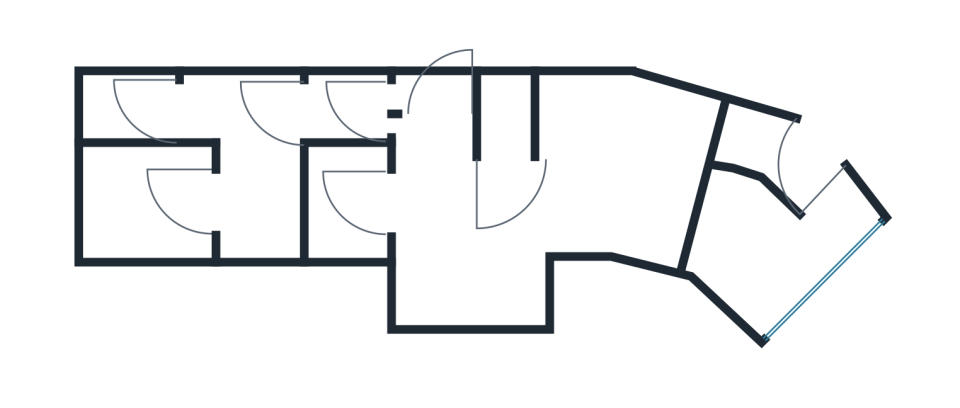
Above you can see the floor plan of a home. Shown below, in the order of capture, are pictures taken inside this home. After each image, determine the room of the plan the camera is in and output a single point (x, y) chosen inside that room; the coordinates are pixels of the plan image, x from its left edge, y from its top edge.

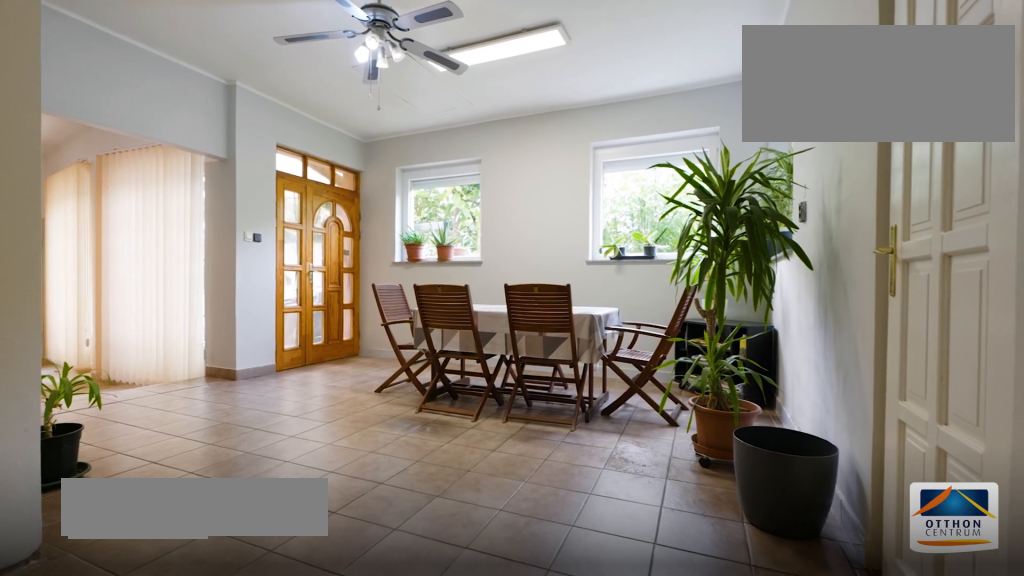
(469, 224)
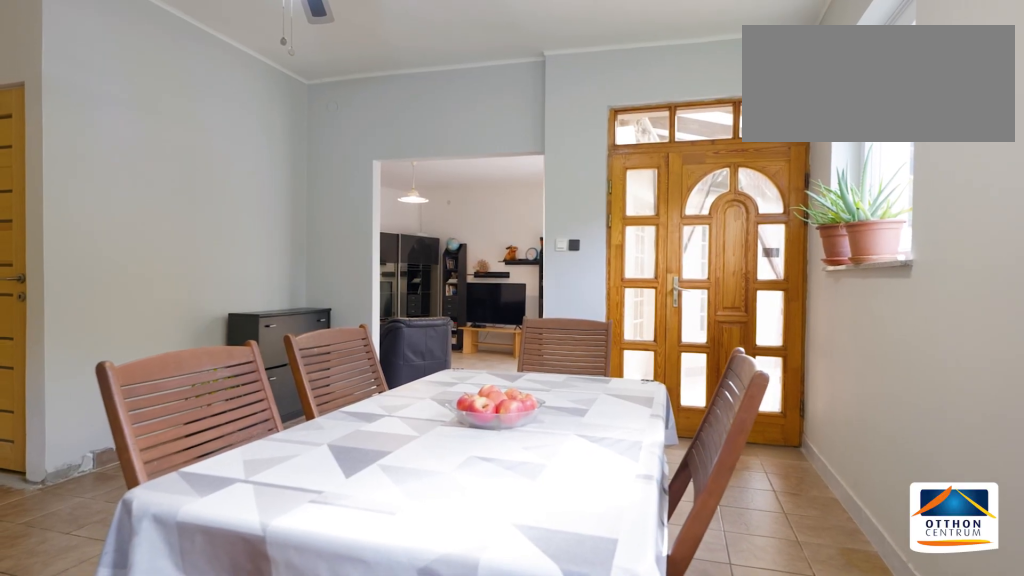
(468, 224)
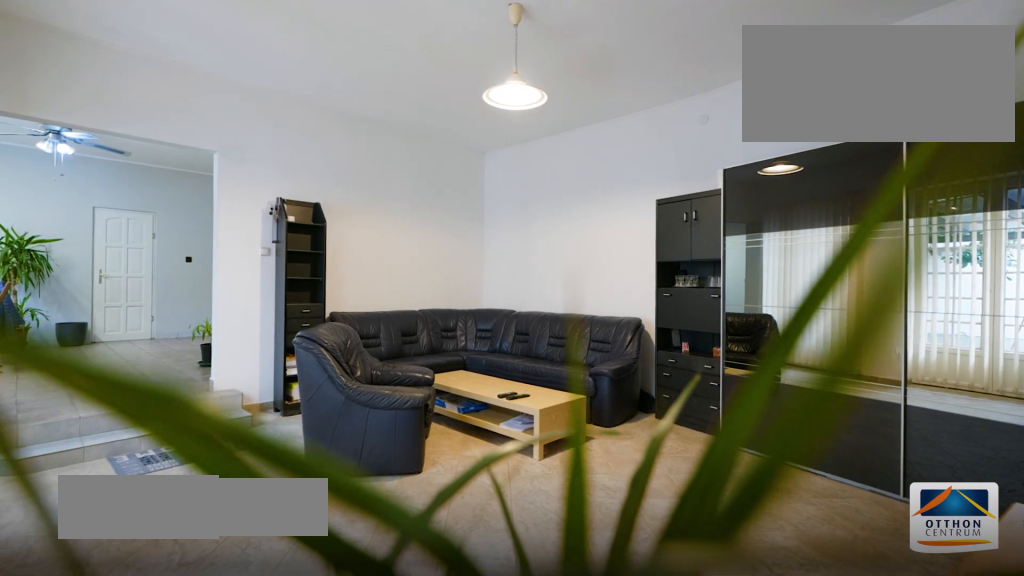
(614, 180)
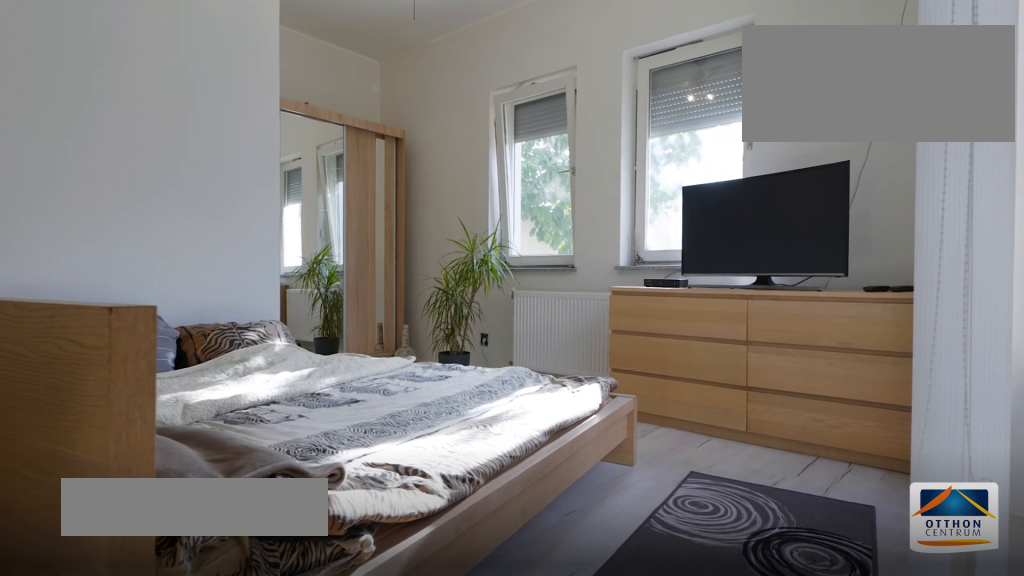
(755, 255)
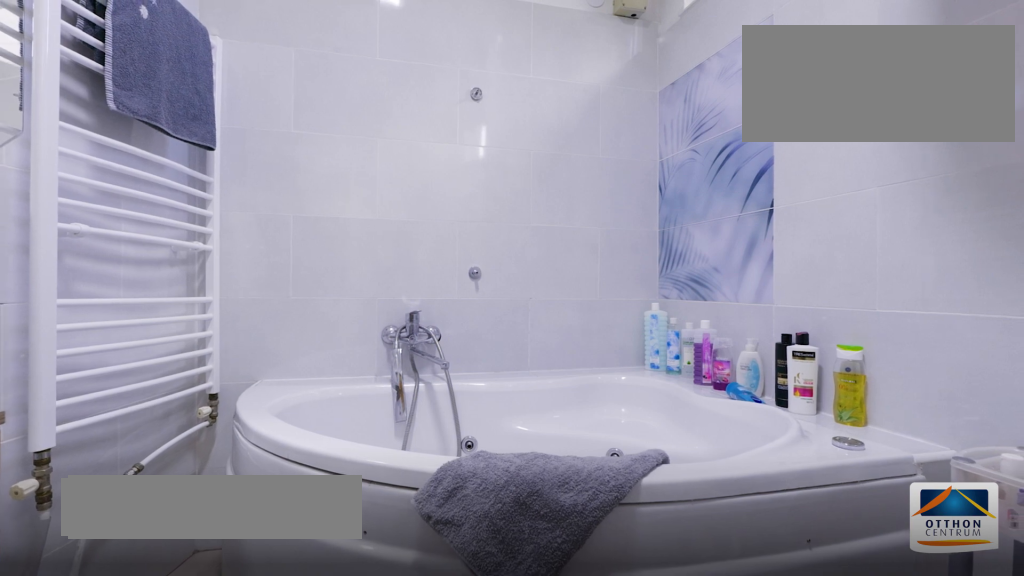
(772, 149)
